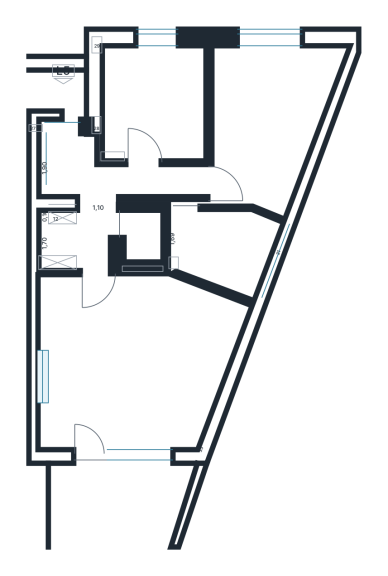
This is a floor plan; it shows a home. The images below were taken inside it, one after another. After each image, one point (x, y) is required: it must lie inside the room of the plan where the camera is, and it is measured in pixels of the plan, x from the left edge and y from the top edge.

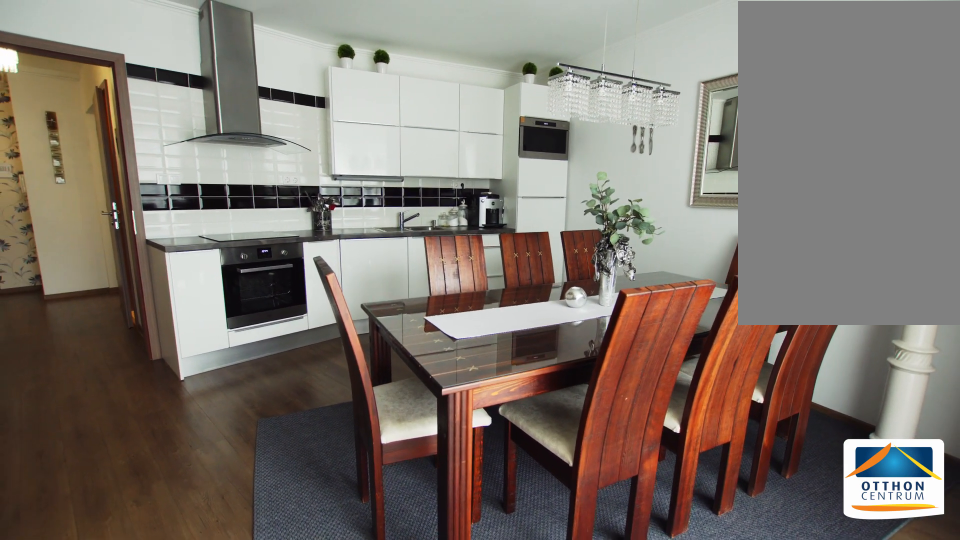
(135, 363)
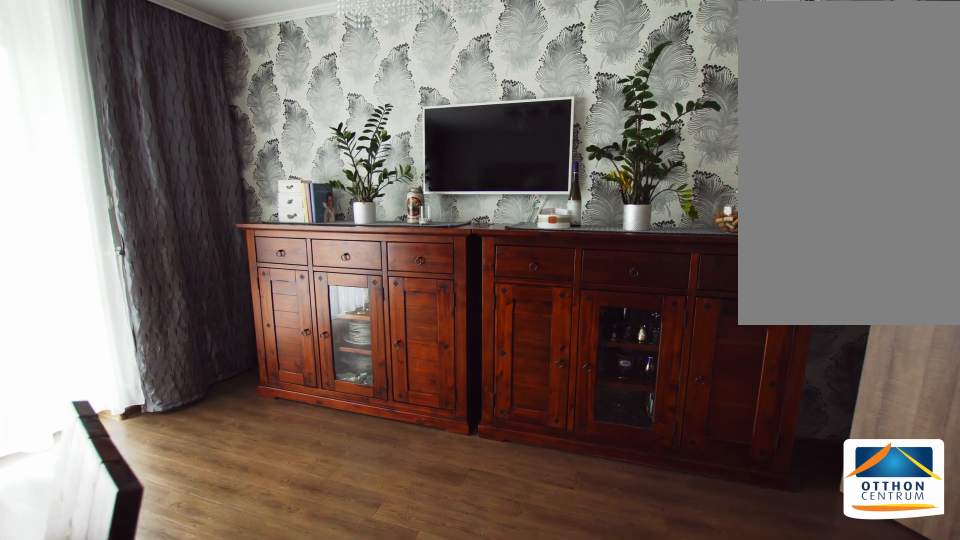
(134, 363)
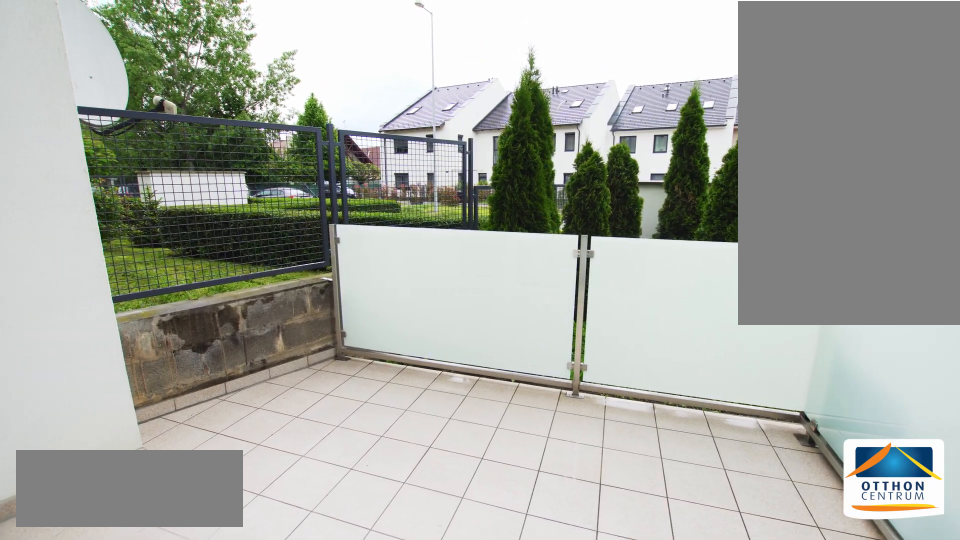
(135, 507)
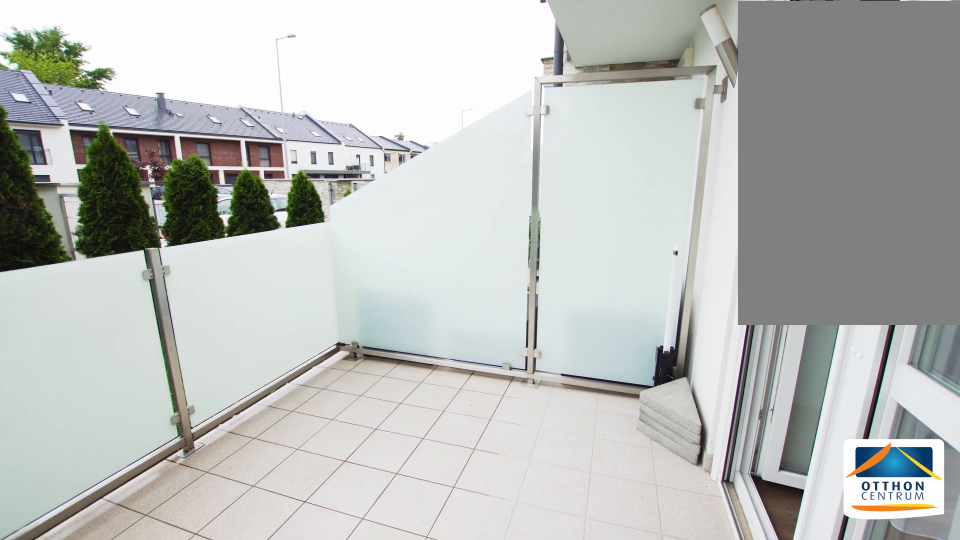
(135, 507)
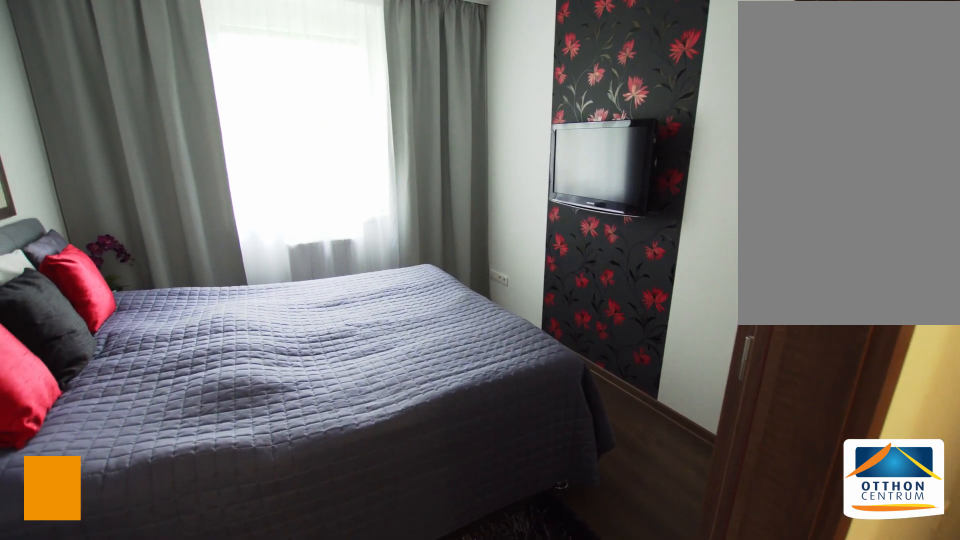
(153, 106)
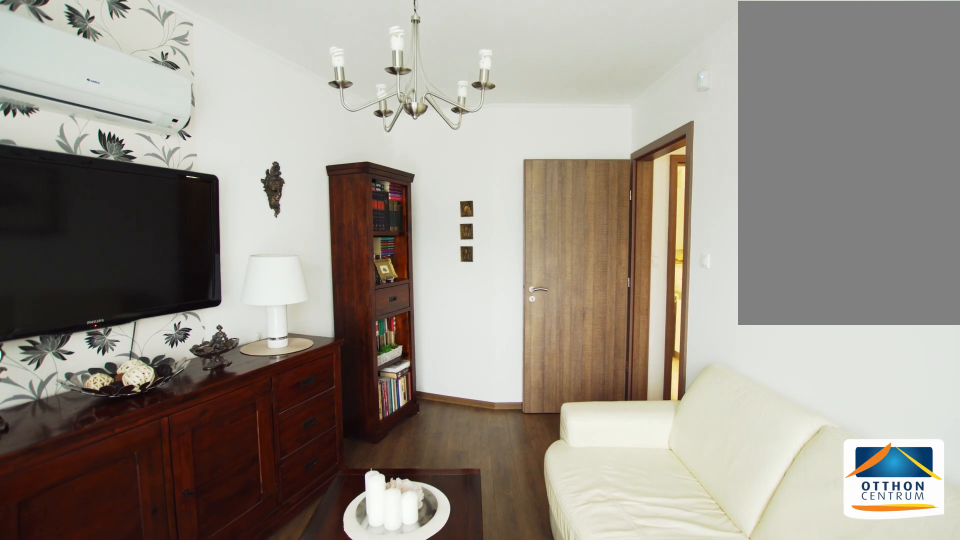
(218, 124)
